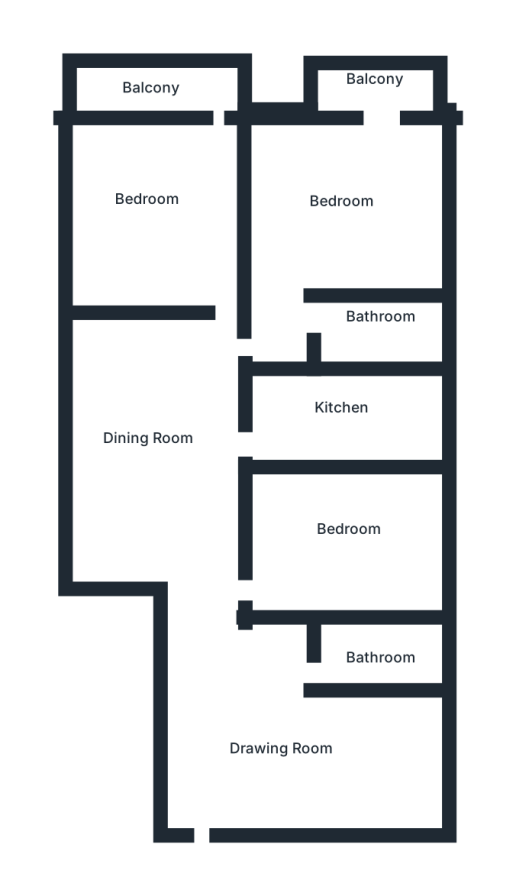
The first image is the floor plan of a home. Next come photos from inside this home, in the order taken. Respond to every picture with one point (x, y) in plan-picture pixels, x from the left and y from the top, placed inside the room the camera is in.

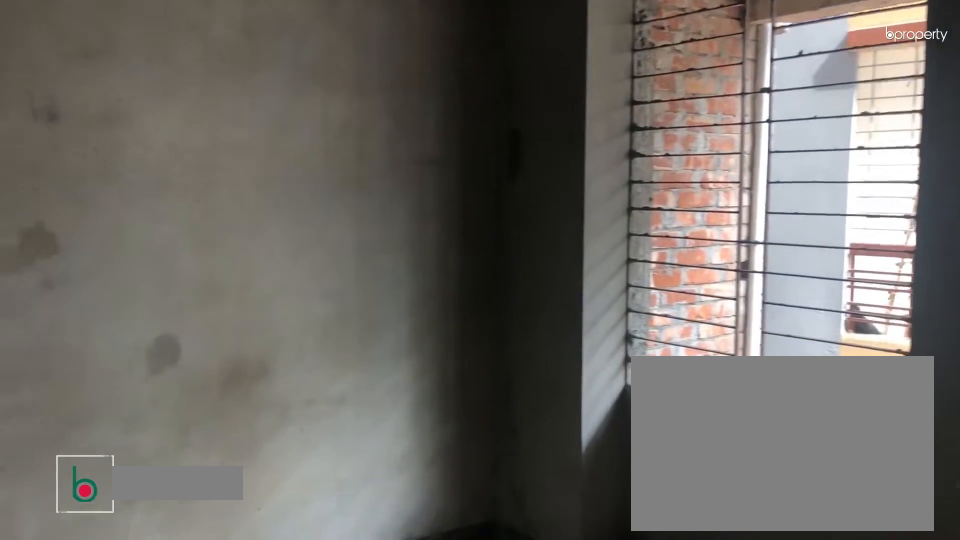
(170, 194)
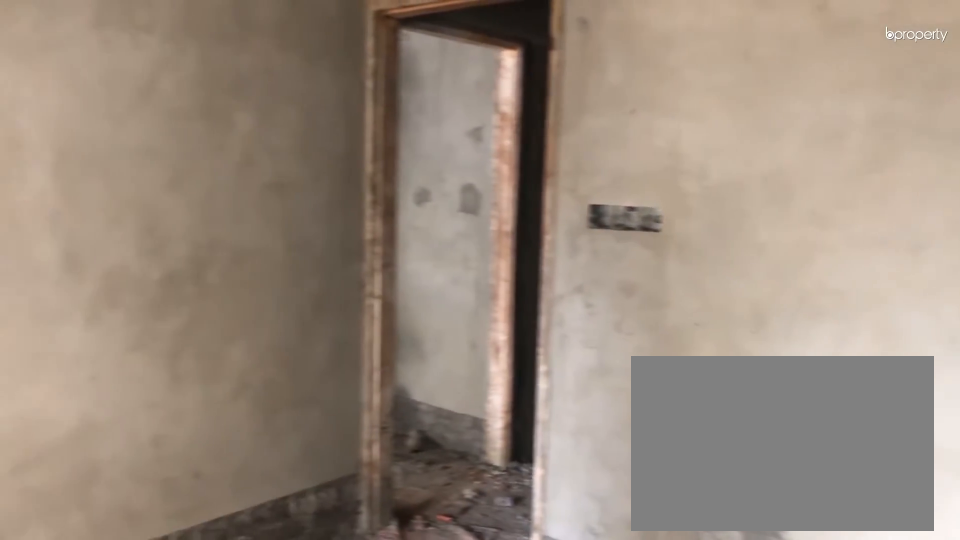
(170, 194)
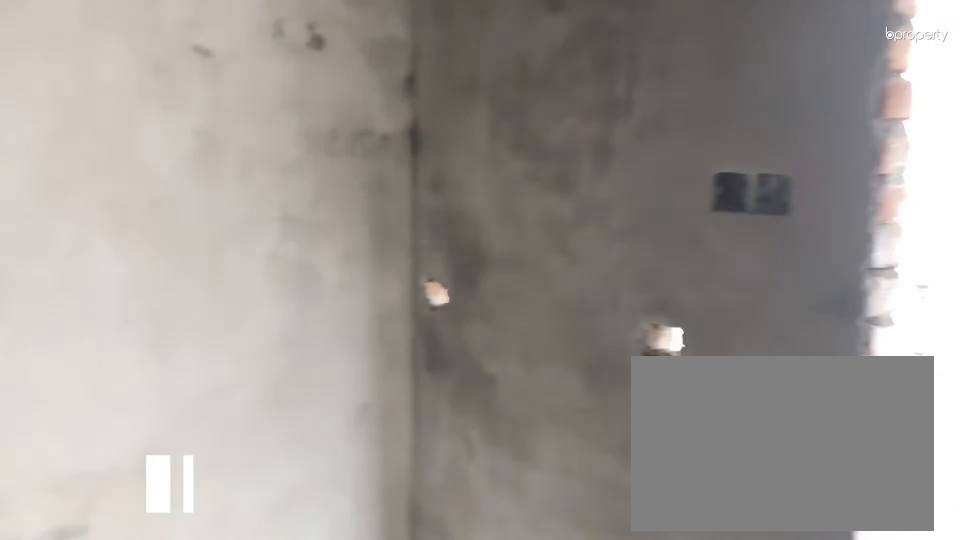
(364, 178)
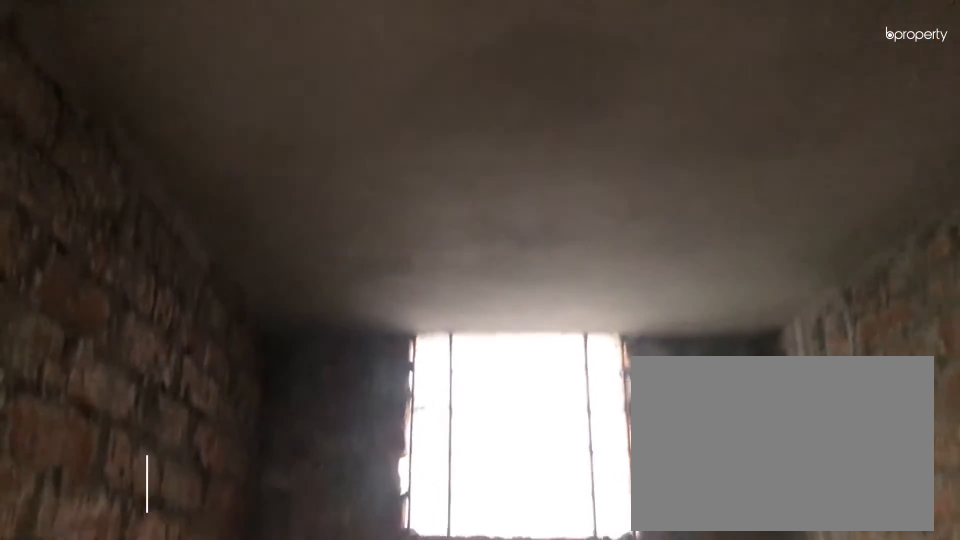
(371, 325)
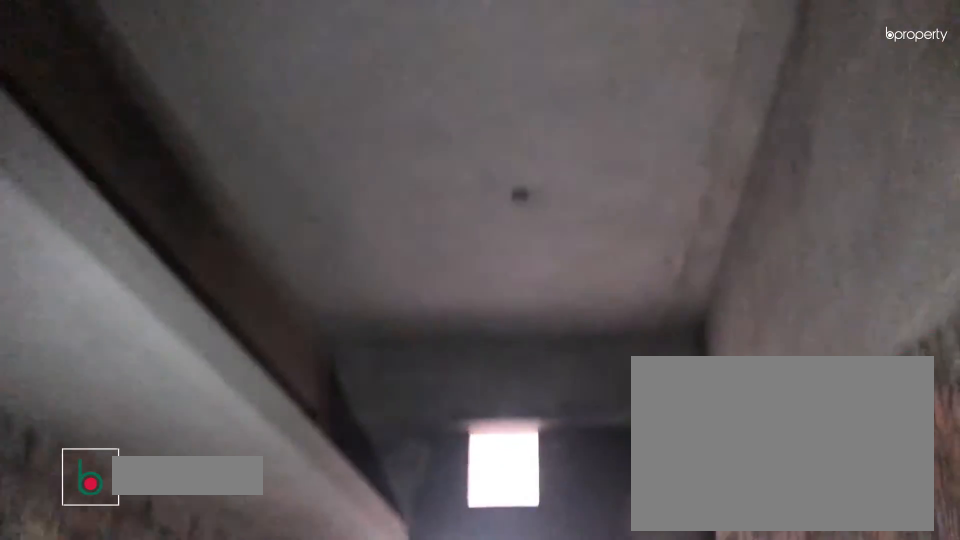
(345, 431)
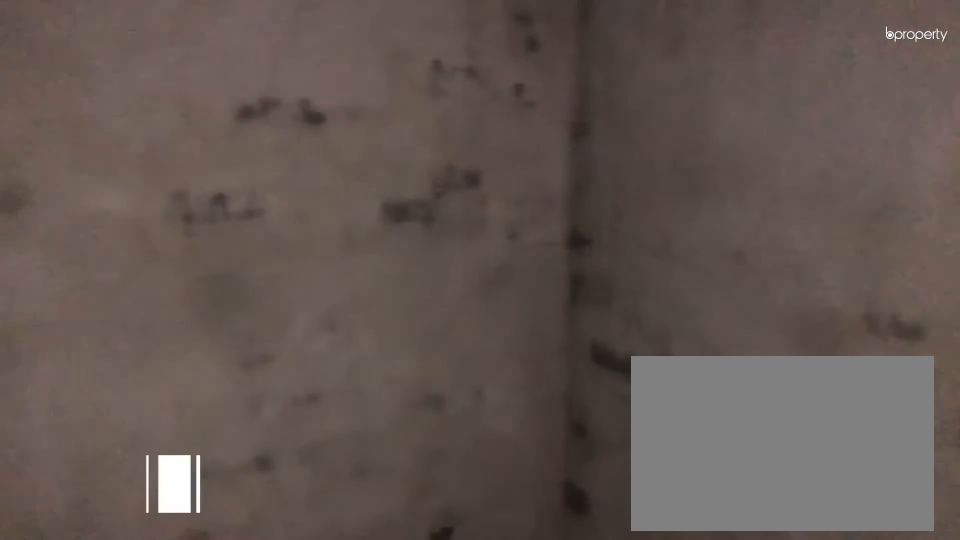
(349, 549)
